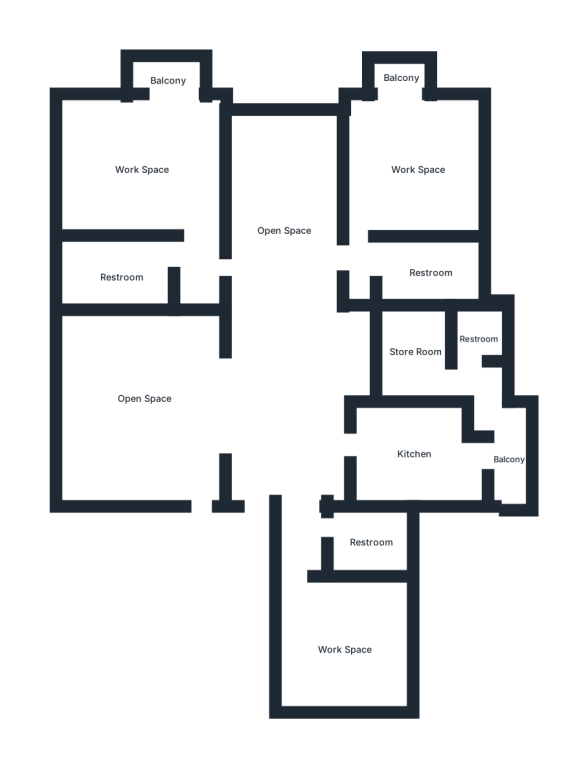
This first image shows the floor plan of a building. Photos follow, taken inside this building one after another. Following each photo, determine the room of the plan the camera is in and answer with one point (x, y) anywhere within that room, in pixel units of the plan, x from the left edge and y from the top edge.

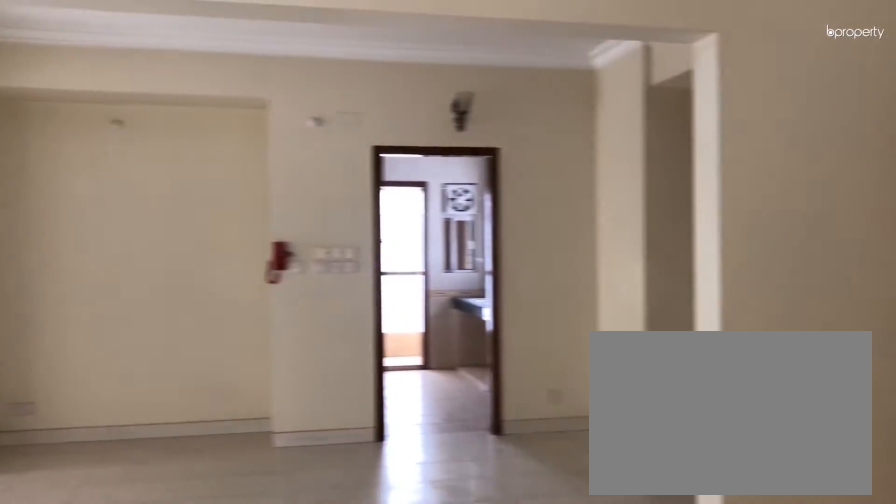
(189, 402)
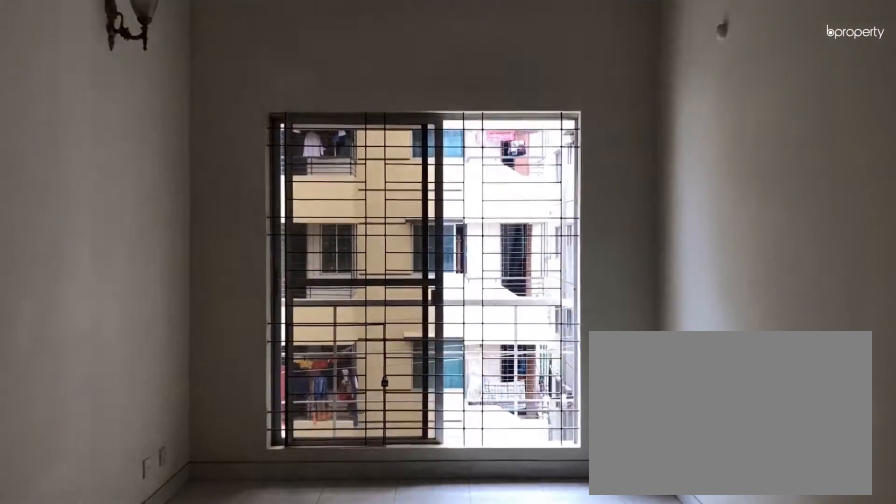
(290, 231)
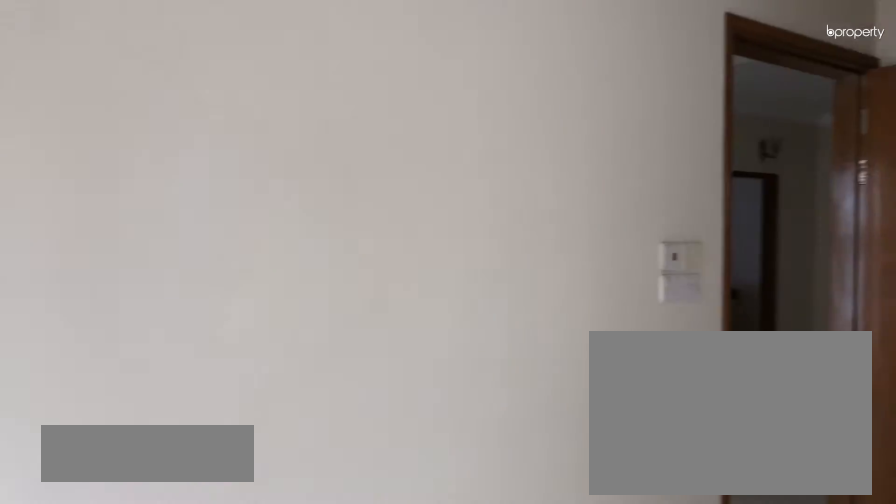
(143, 170)
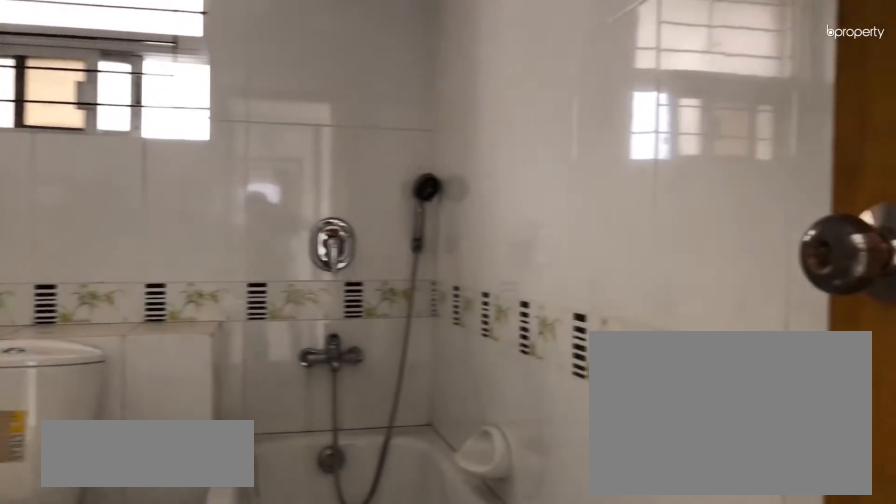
(134, 265)
